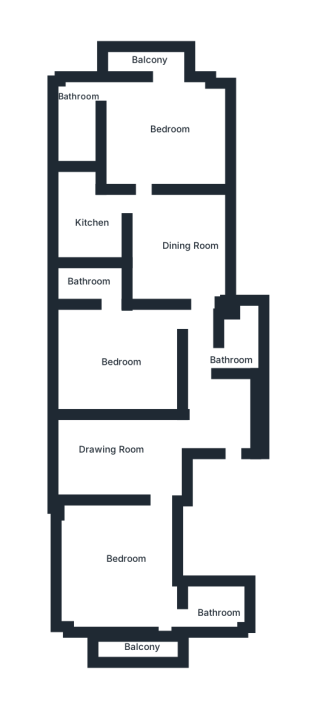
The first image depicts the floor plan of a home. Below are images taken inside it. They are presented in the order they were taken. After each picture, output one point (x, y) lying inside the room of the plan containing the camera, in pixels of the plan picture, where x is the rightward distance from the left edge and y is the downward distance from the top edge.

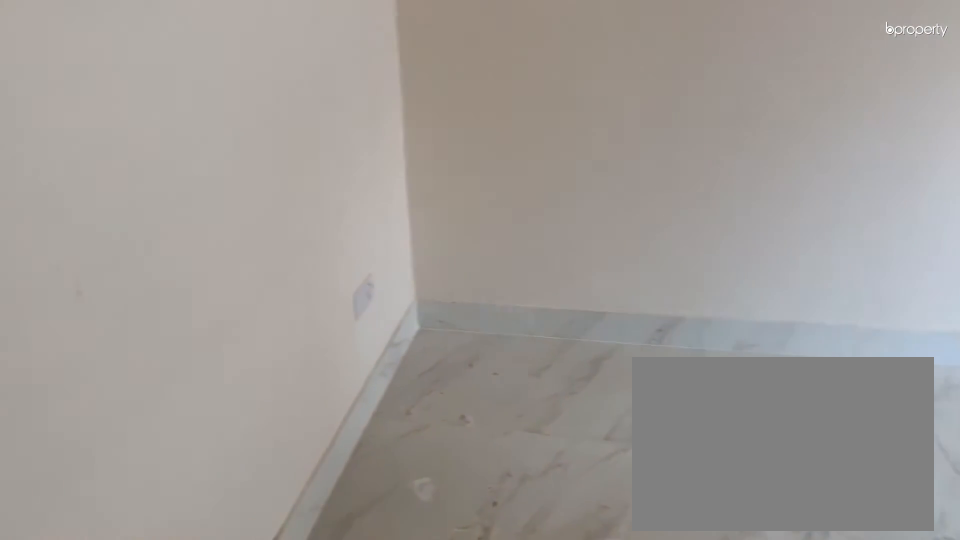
(112, 349)
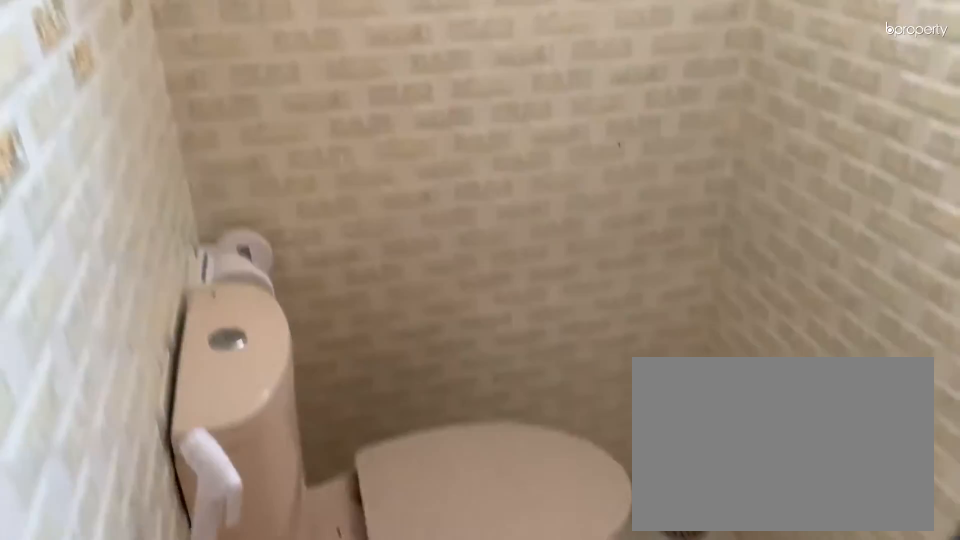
(98, 280)
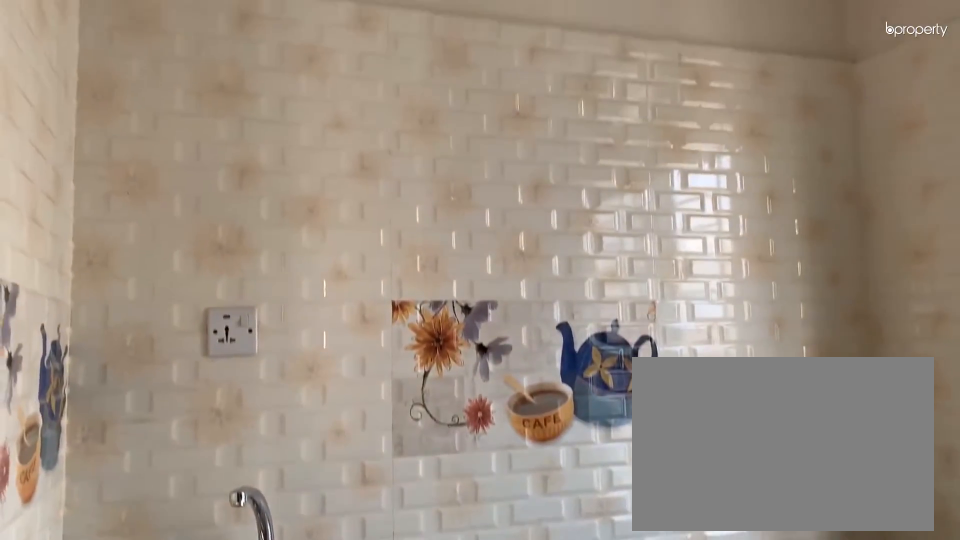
(96, 211)
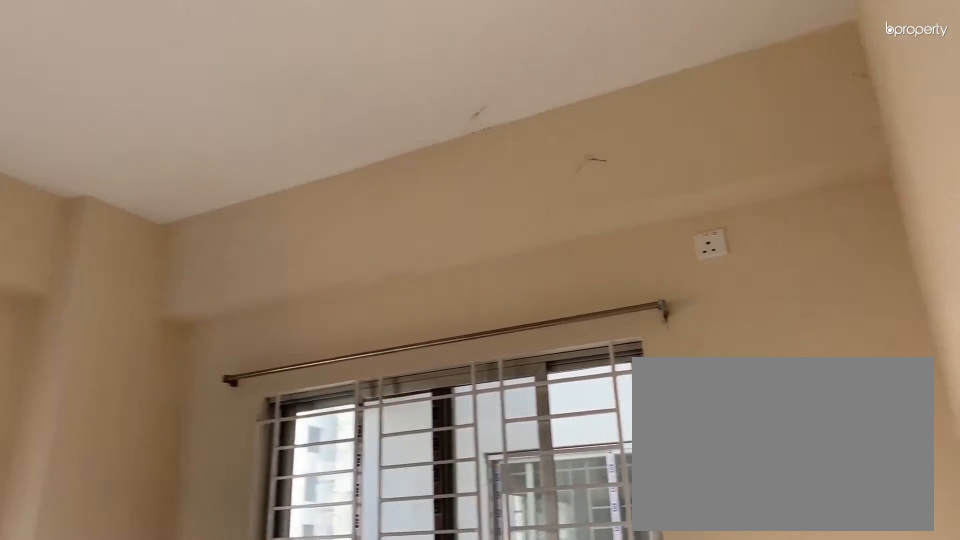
(148, 116)
